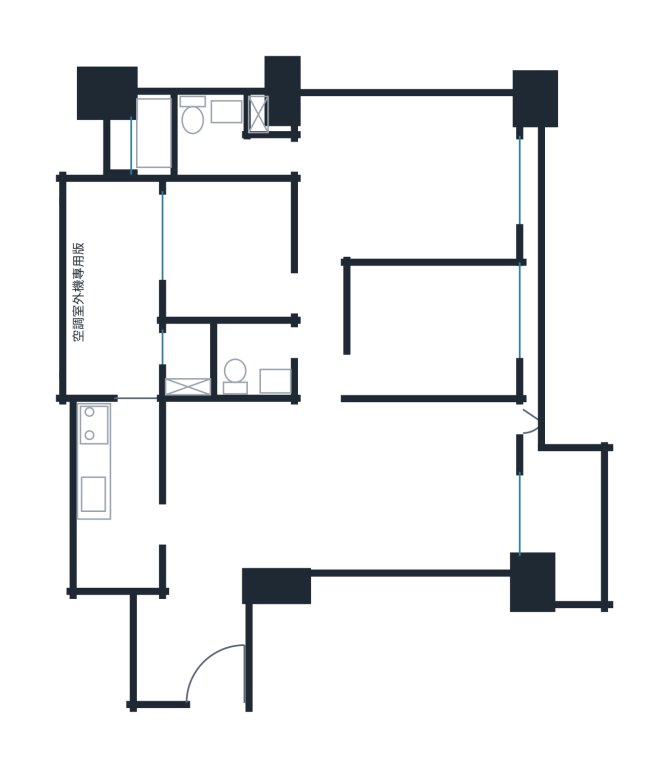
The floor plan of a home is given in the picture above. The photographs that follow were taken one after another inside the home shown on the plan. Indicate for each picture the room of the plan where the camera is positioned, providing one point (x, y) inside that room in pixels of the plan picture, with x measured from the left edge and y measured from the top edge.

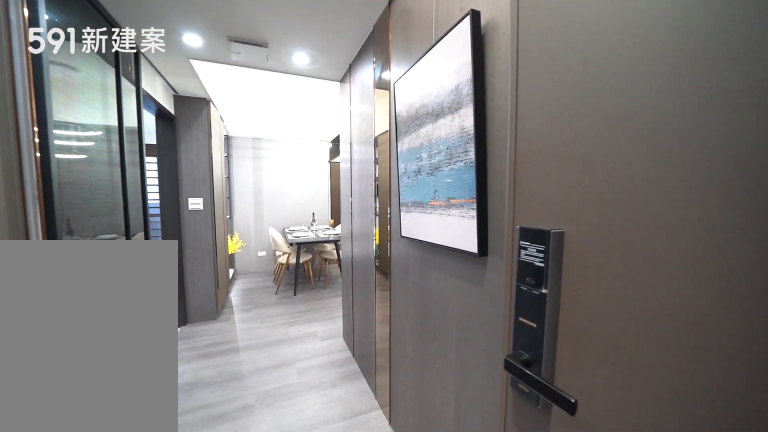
(193, 651)
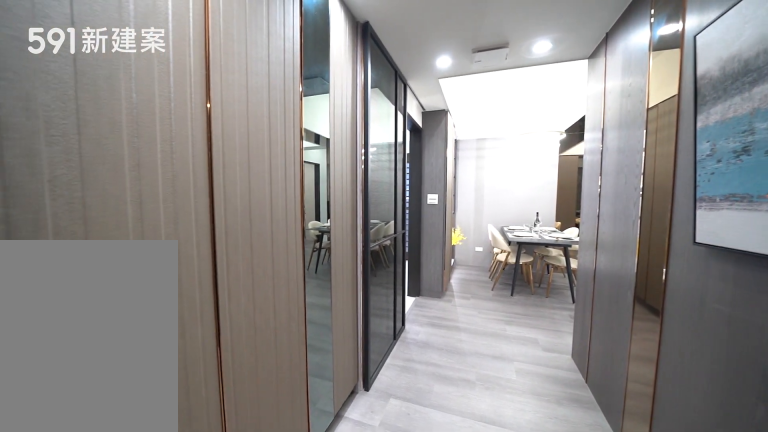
(193, 651)
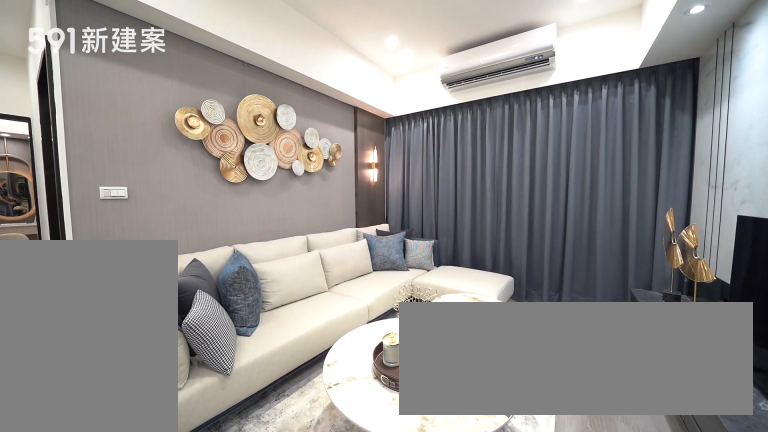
(437, 484)
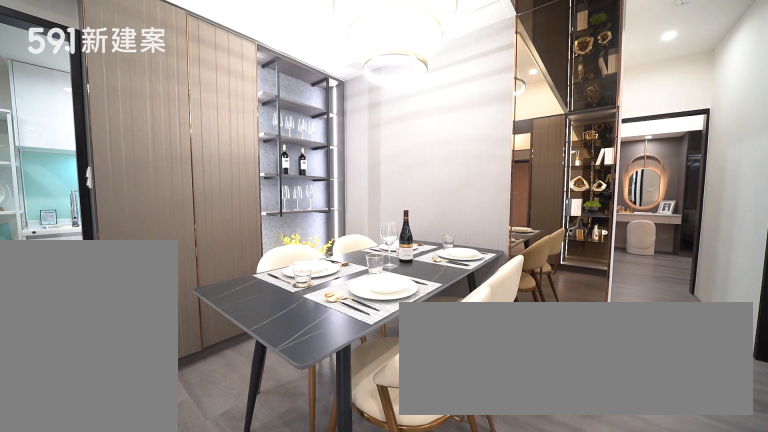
(249, 463)
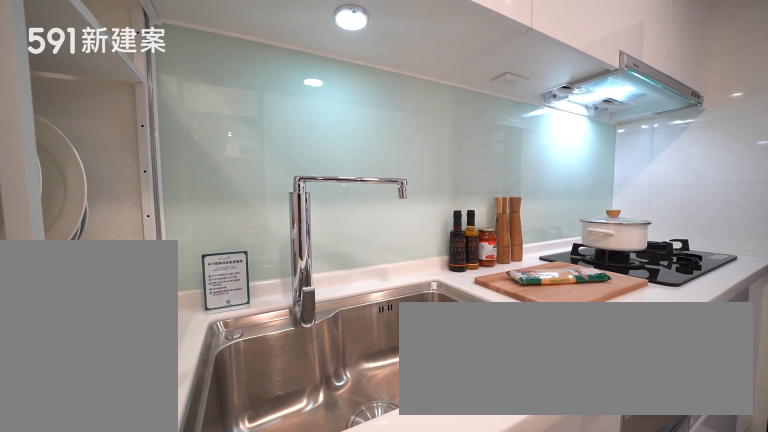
(118, 494)
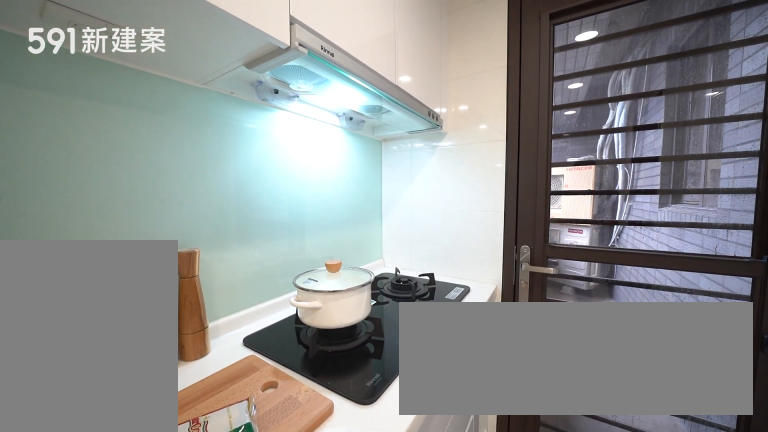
(118, 494)
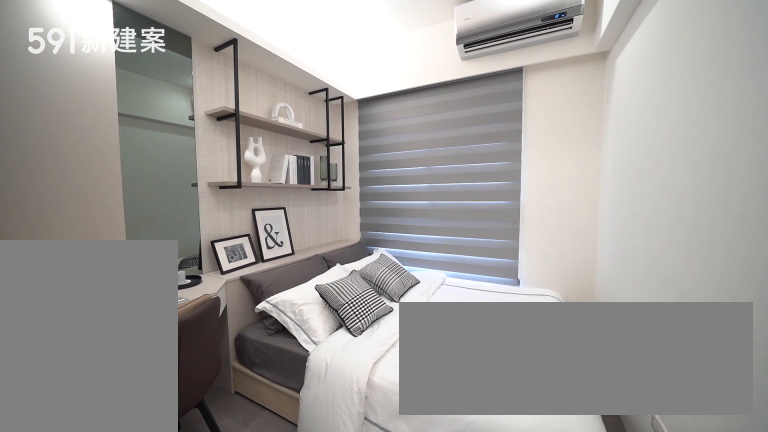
(437, 327)
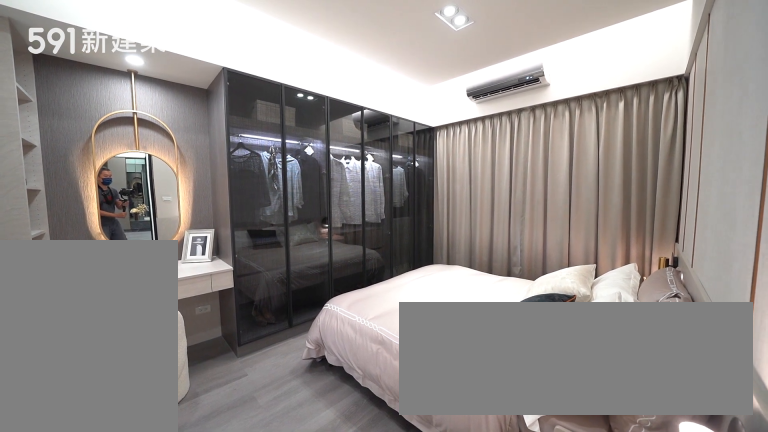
(413, 174)
